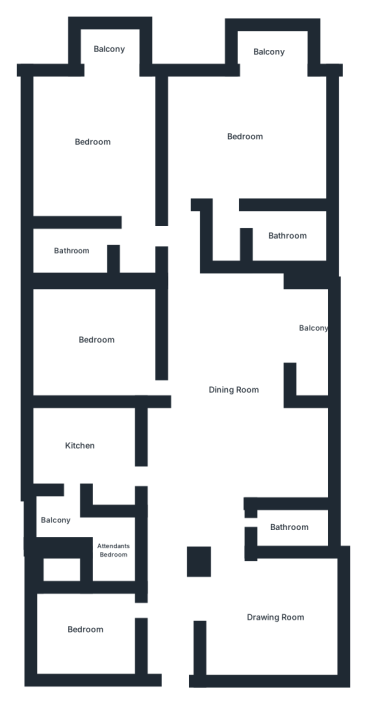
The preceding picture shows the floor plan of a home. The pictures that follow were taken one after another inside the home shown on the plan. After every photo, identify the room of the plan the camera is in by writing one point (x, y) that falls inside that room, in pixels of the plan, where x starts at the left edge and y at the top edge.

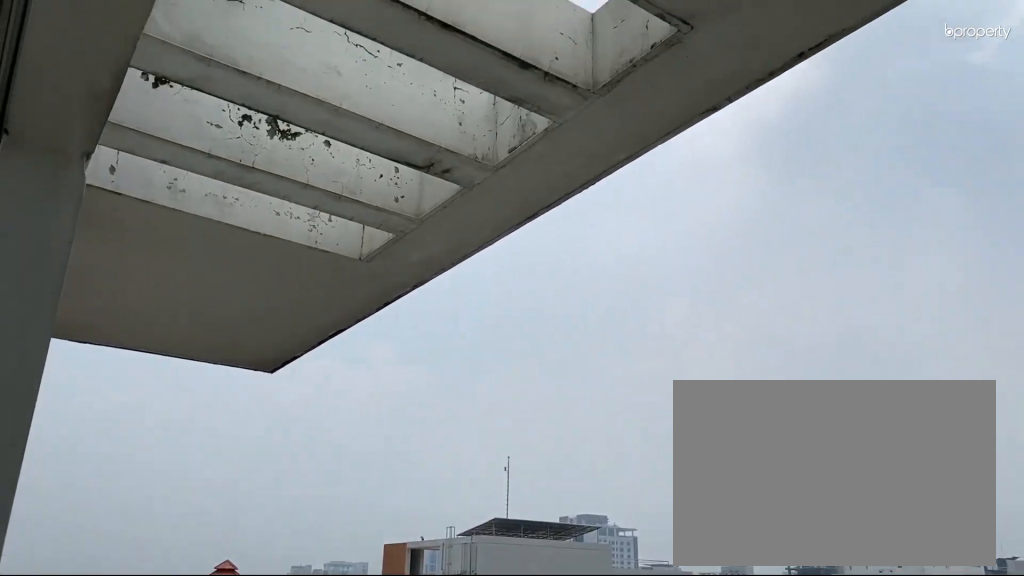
(110, 49)
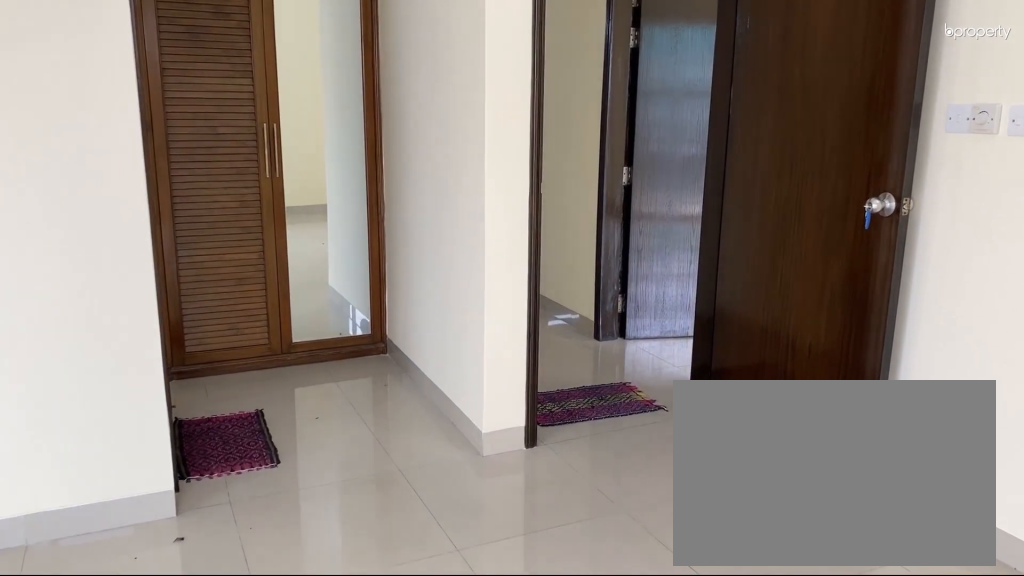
(245, 136)
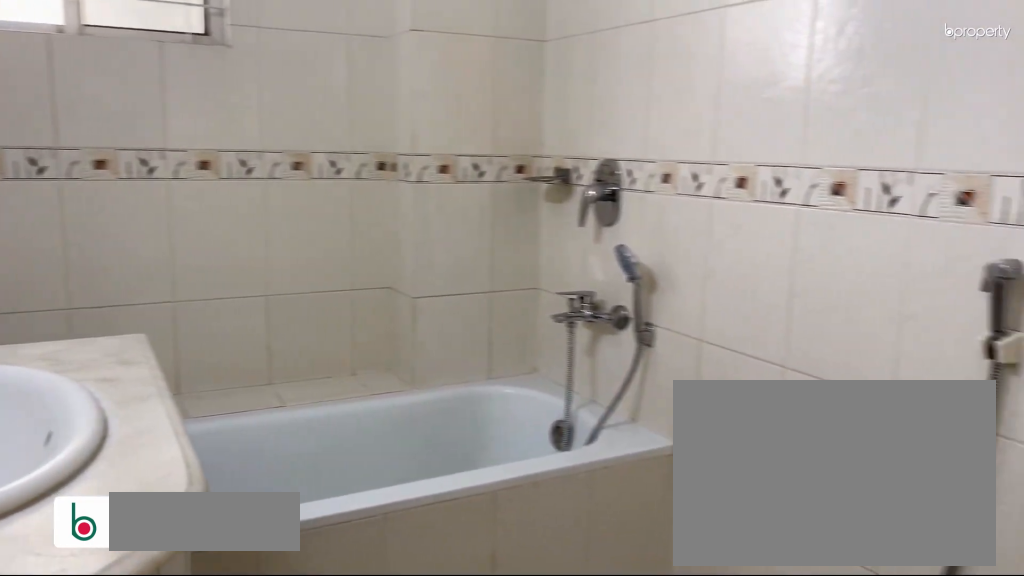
(285, 235)
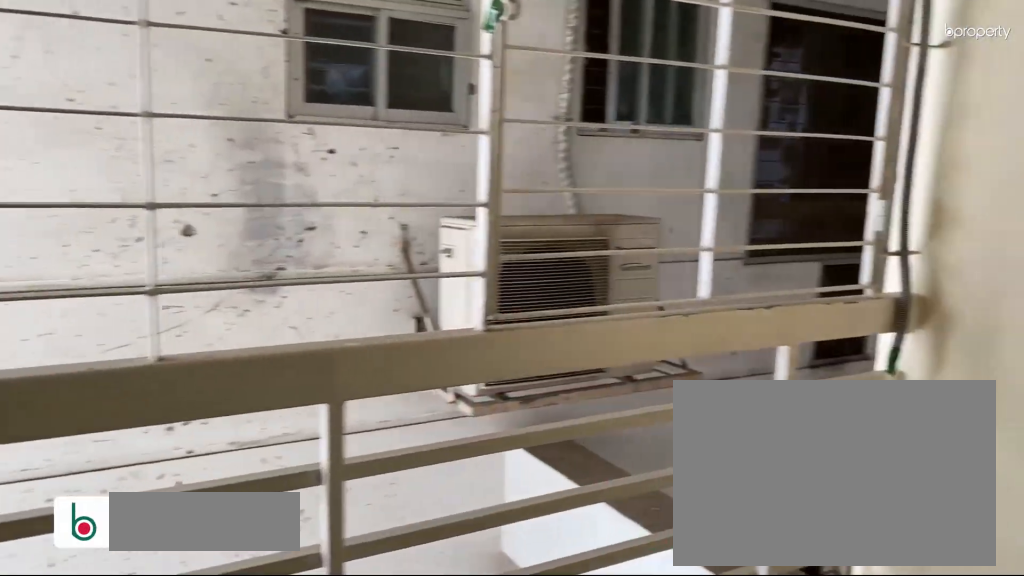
(311, 327)
